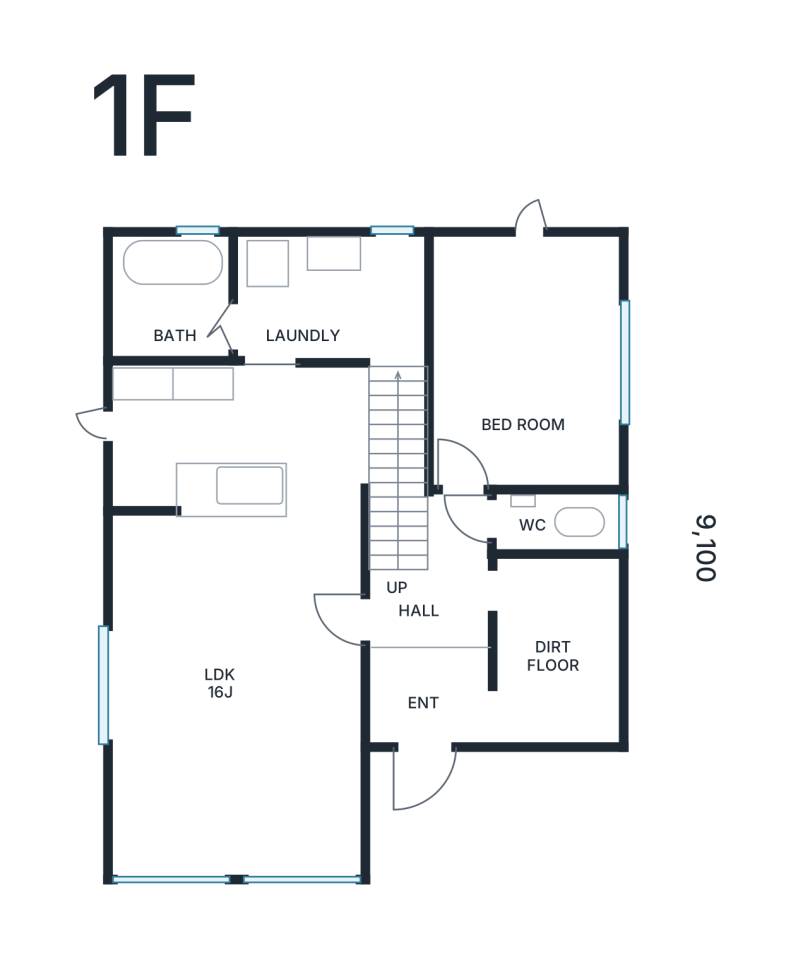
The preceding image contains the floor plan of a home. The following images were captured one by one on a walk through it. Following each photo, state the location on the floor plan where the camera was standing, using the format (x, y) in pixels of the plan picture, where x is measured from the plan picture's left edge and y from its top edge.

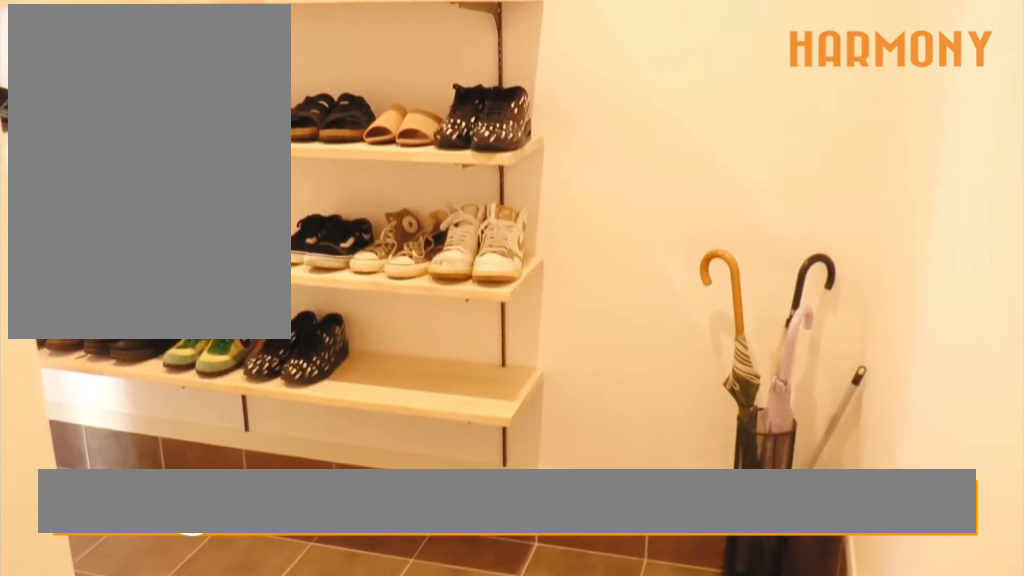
(521, 710)
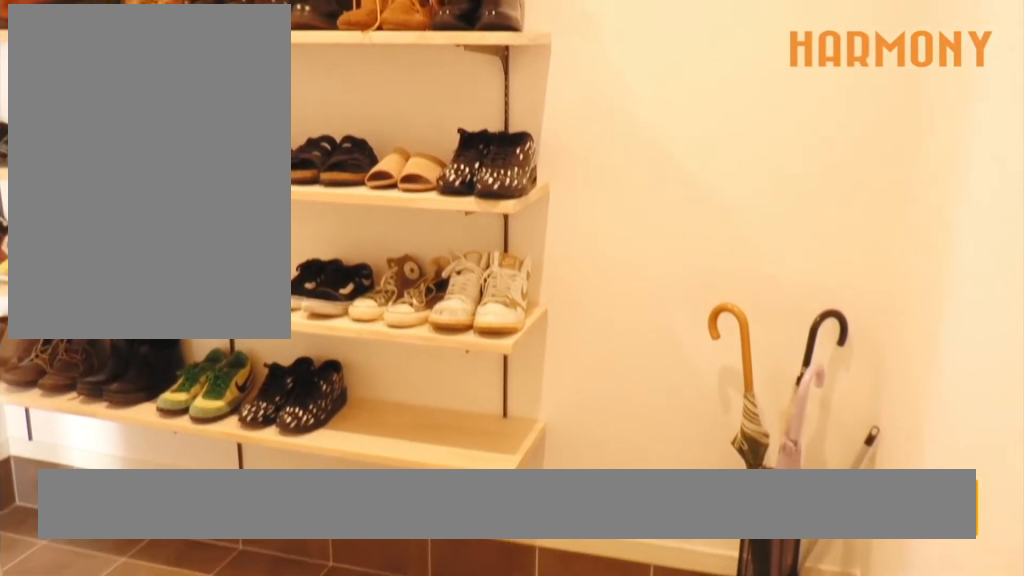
(535, 708)
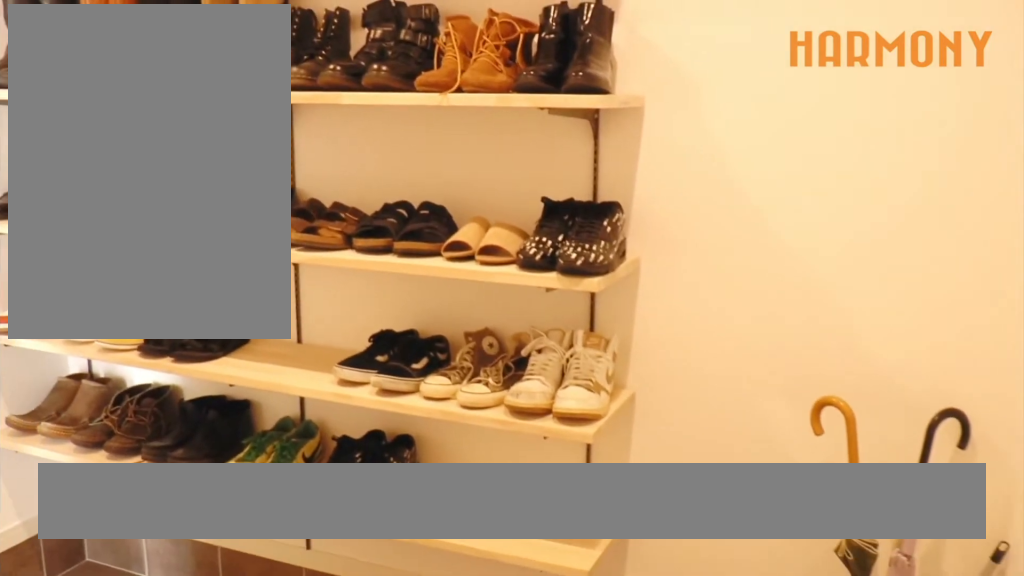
(536, 690)
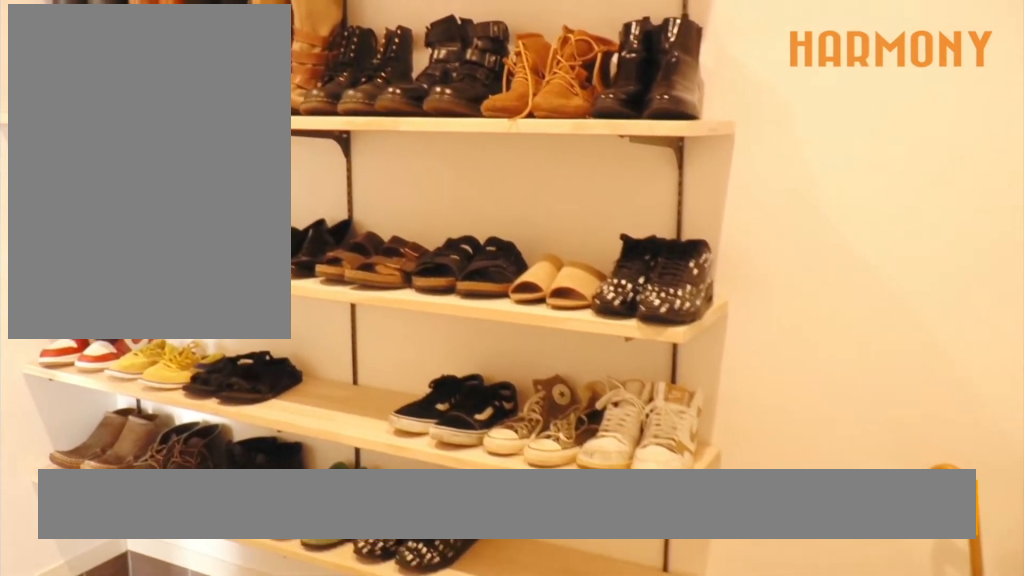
(537, 671)
